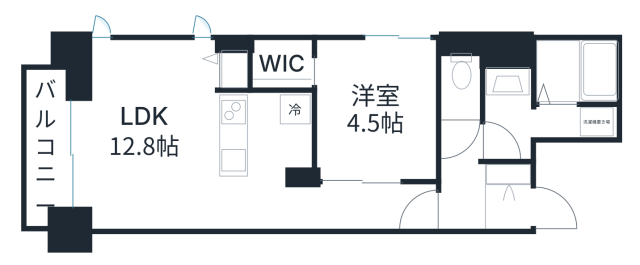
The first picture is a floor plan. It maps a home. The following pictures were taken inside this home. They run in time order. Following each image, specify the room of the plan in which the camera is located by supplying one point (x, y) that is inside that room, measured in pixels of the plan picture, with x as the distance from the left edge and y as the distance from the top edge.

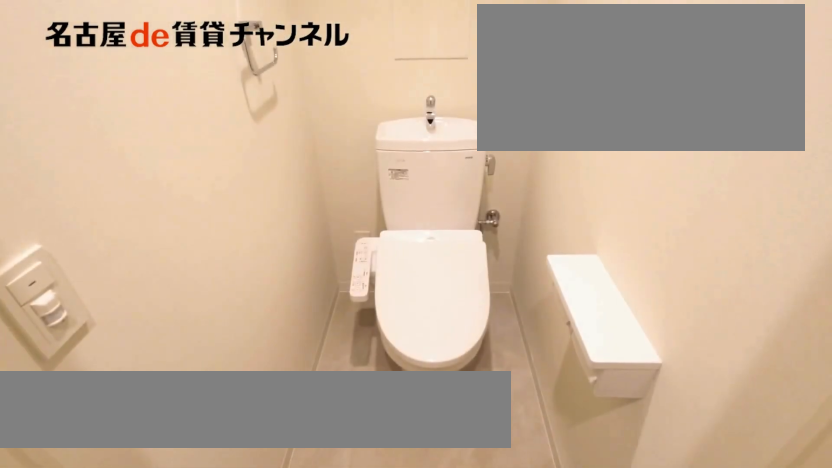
(462, 78)
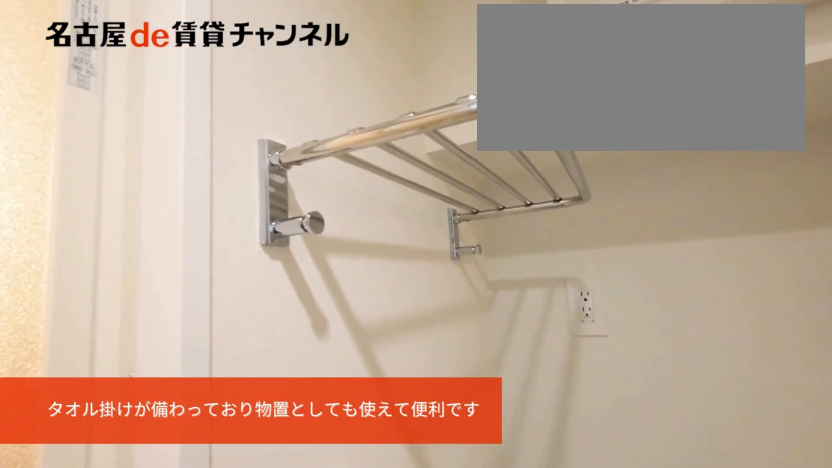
(545, 123)
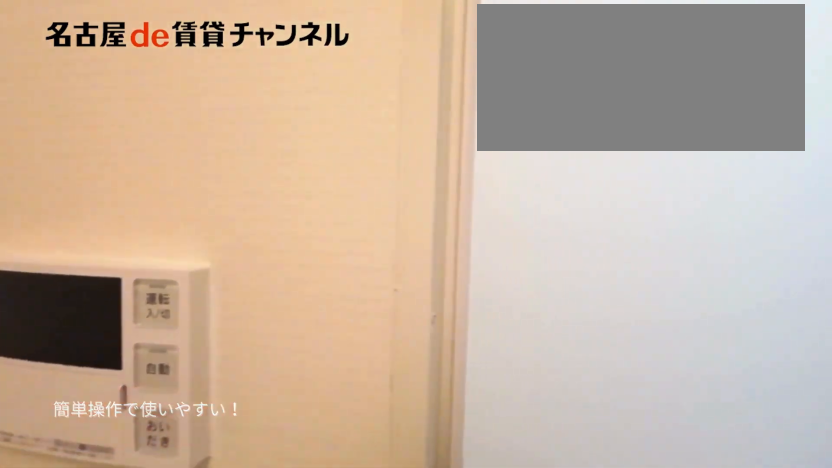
(544, 94)
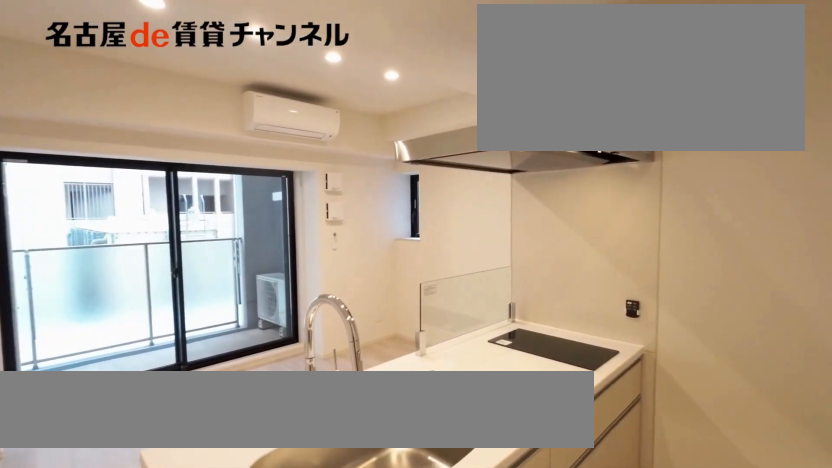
(267, 137)
